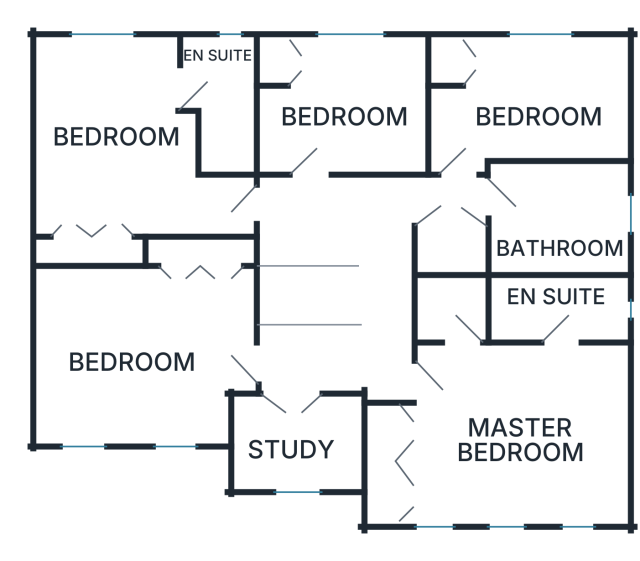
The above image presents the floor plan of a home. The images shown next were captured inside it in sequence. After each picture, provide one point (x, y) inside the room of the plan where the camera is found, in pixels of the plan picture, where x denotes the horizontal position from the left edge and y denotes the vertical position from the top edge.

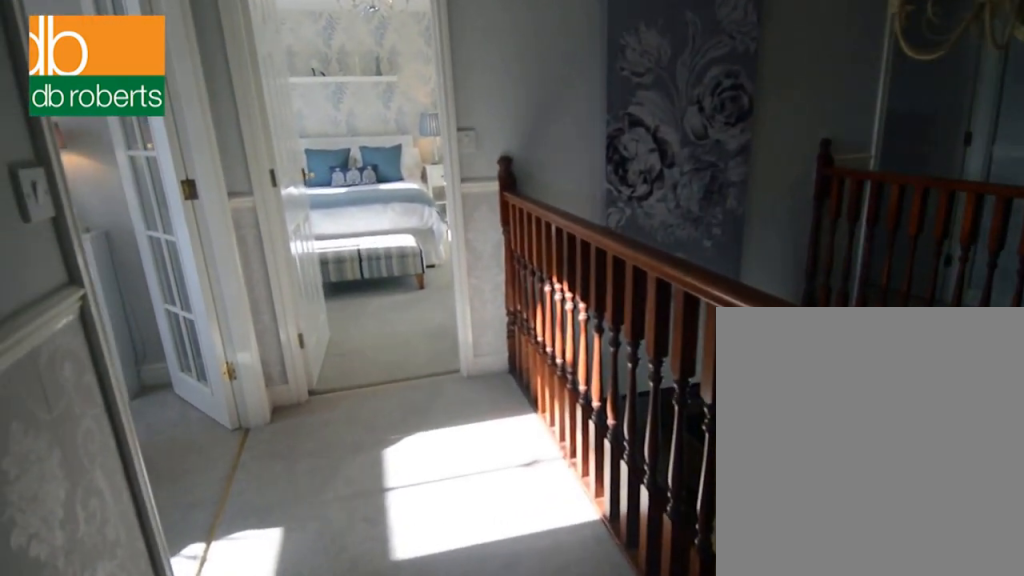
(357, 276)
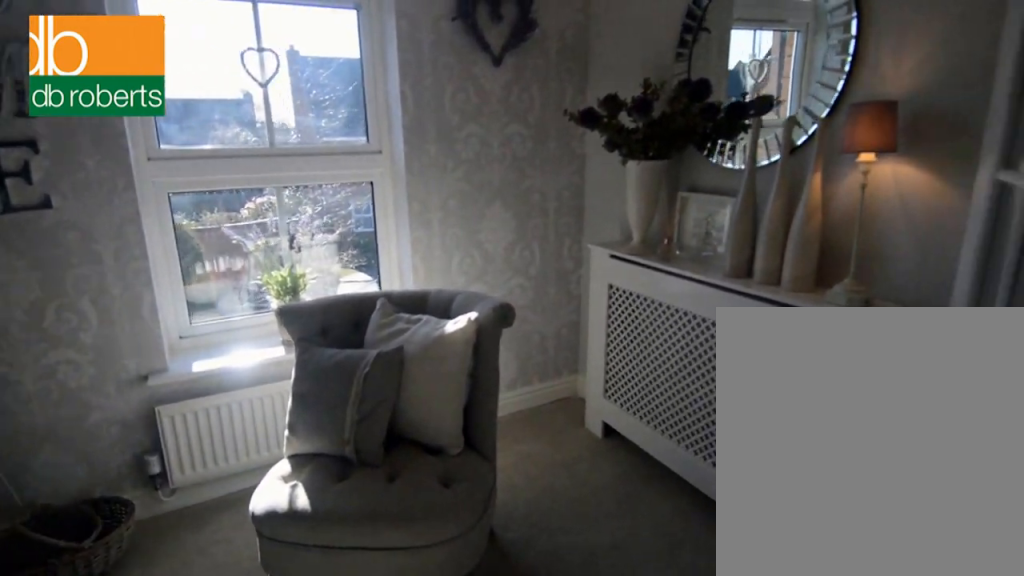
(296, 443)
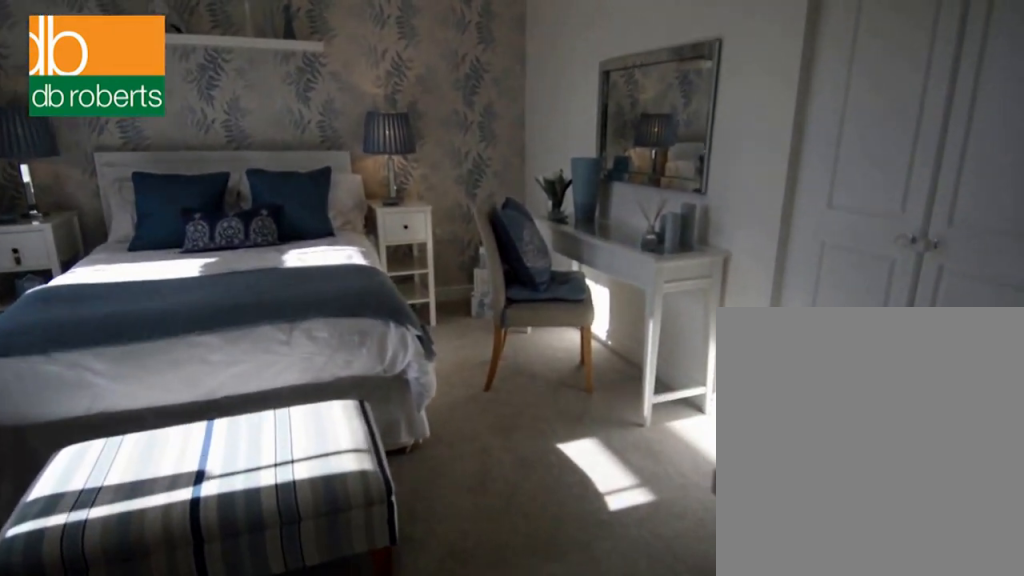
(148, 346)
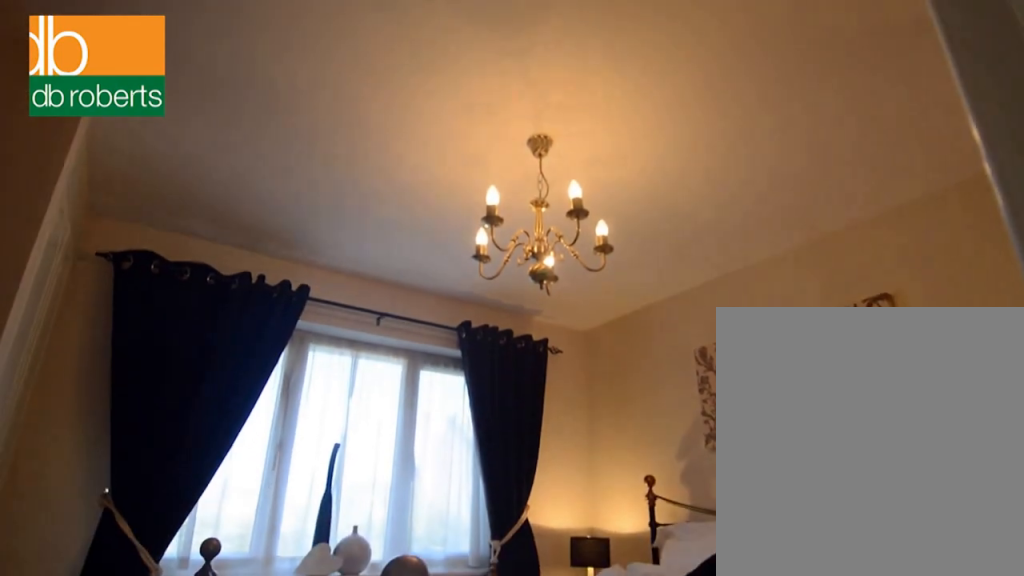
(343, 104)
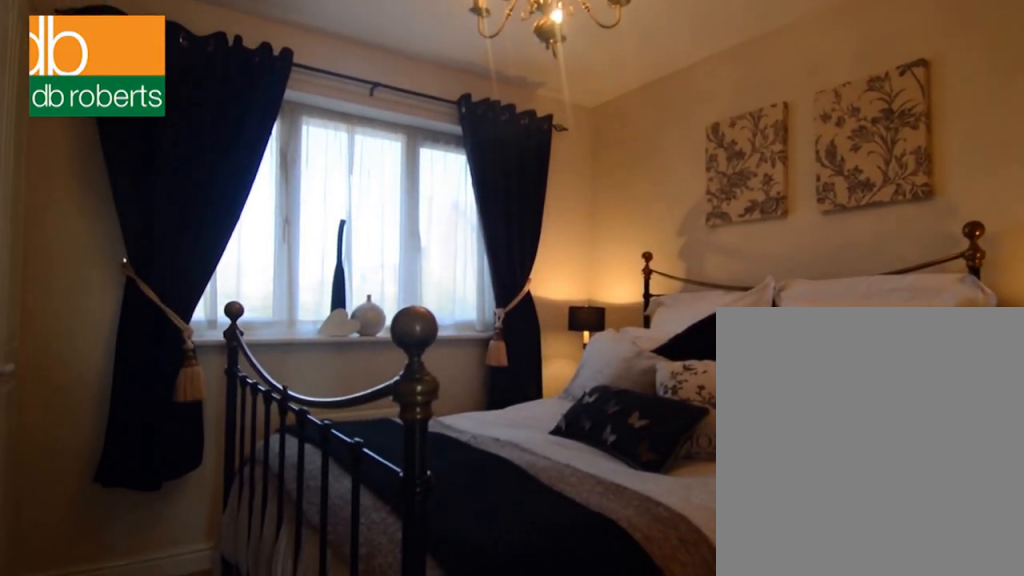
(343, 104)
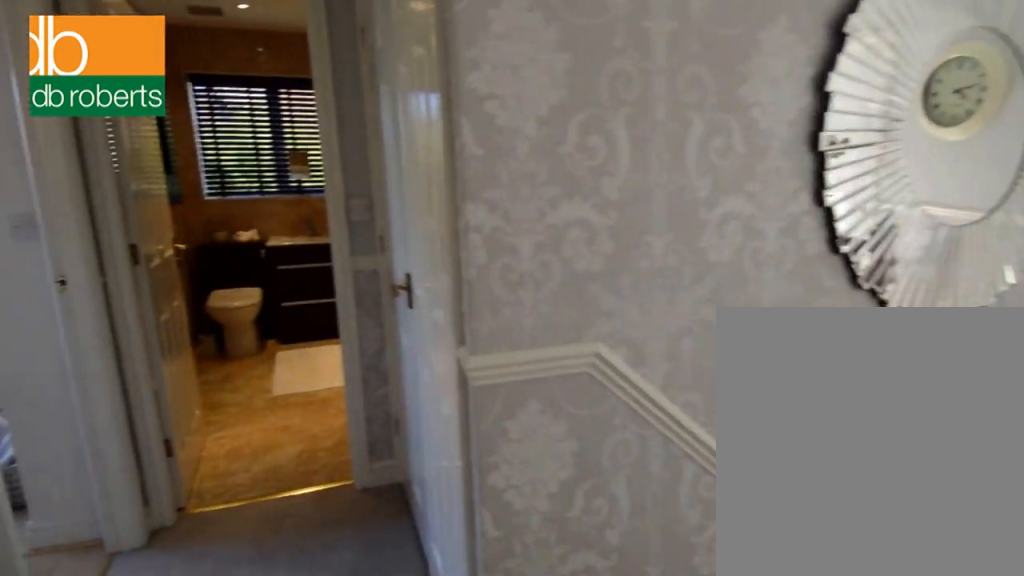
(356, 275)
